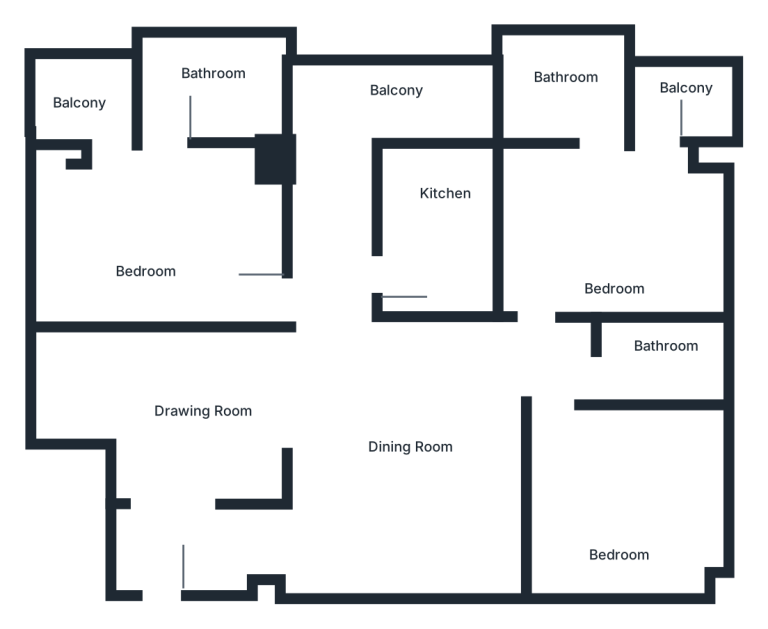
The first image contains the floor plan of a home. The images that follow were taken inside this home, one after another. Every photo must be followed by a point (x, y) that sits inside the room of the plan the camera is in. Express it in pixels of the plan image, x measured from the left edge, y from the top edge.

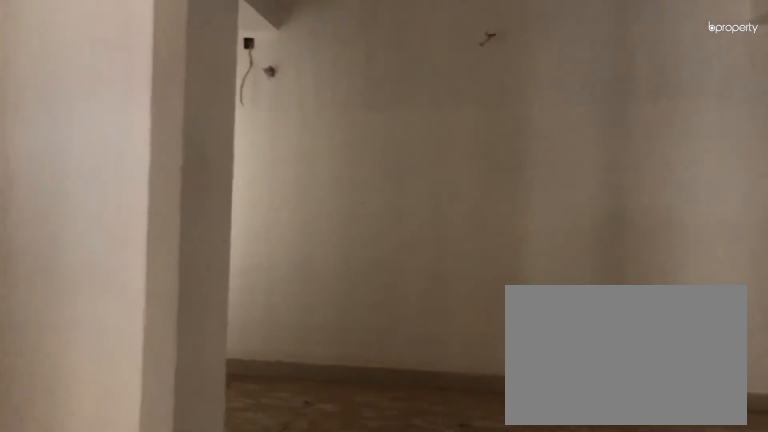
(155, 544)
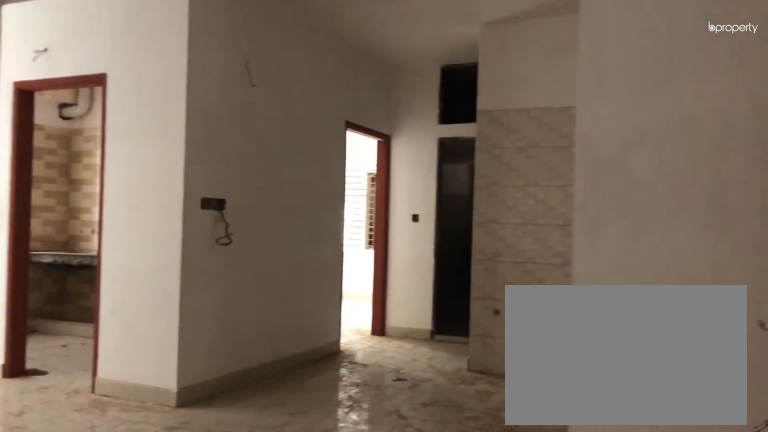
(218, 405)
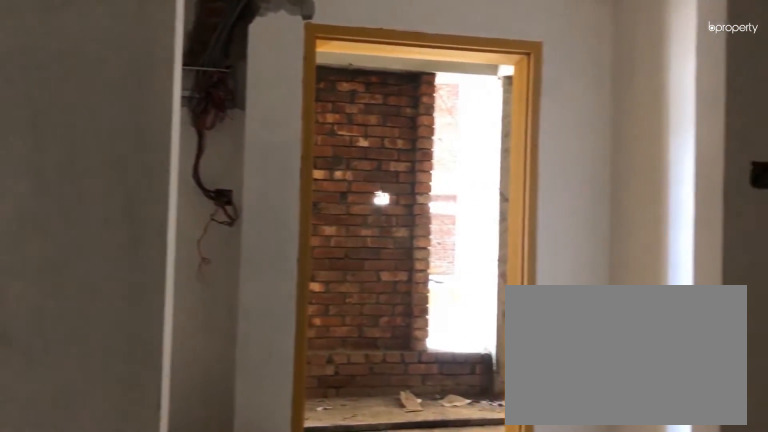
(218, 405)
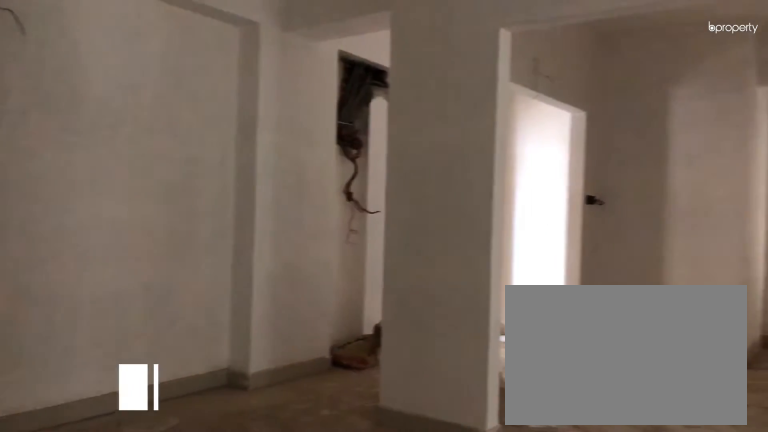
(389, 453)
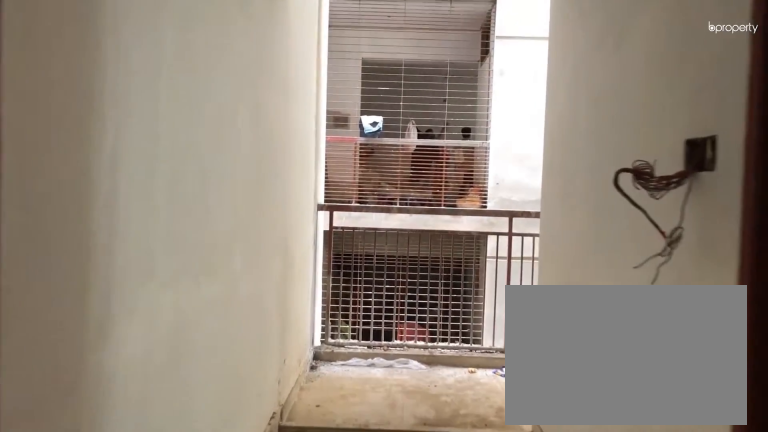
(387, 110)
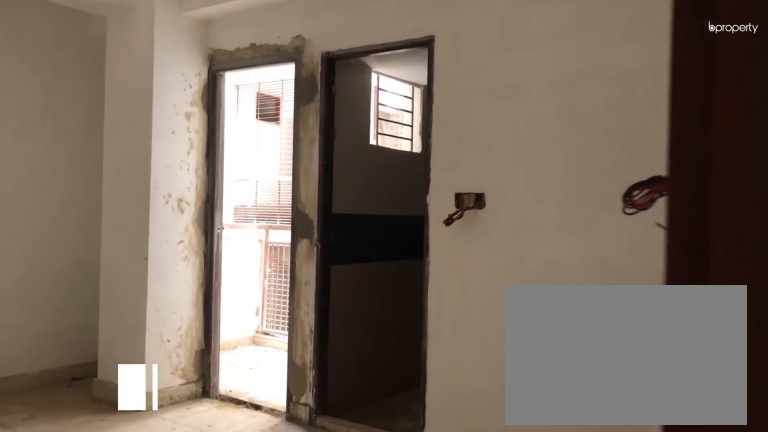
(257, 291)
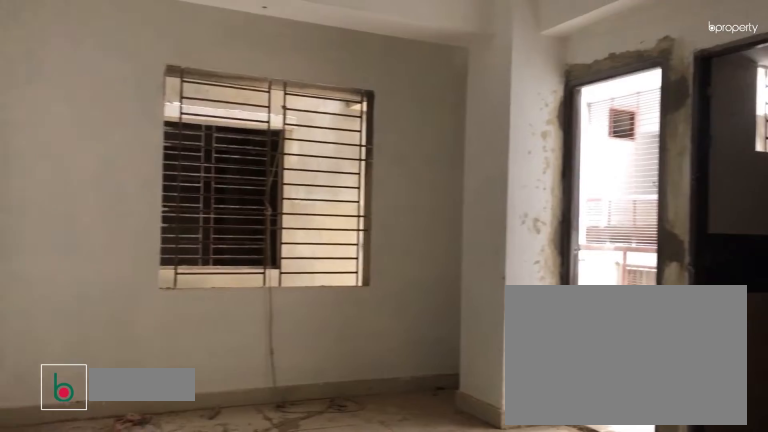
(144, 235)
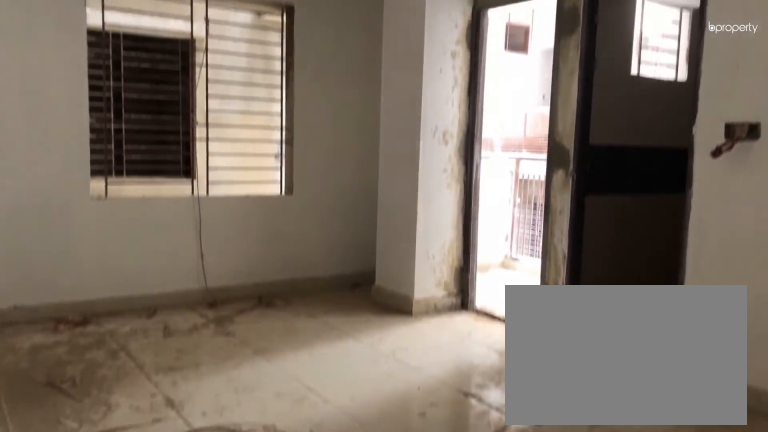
(145, 236)
